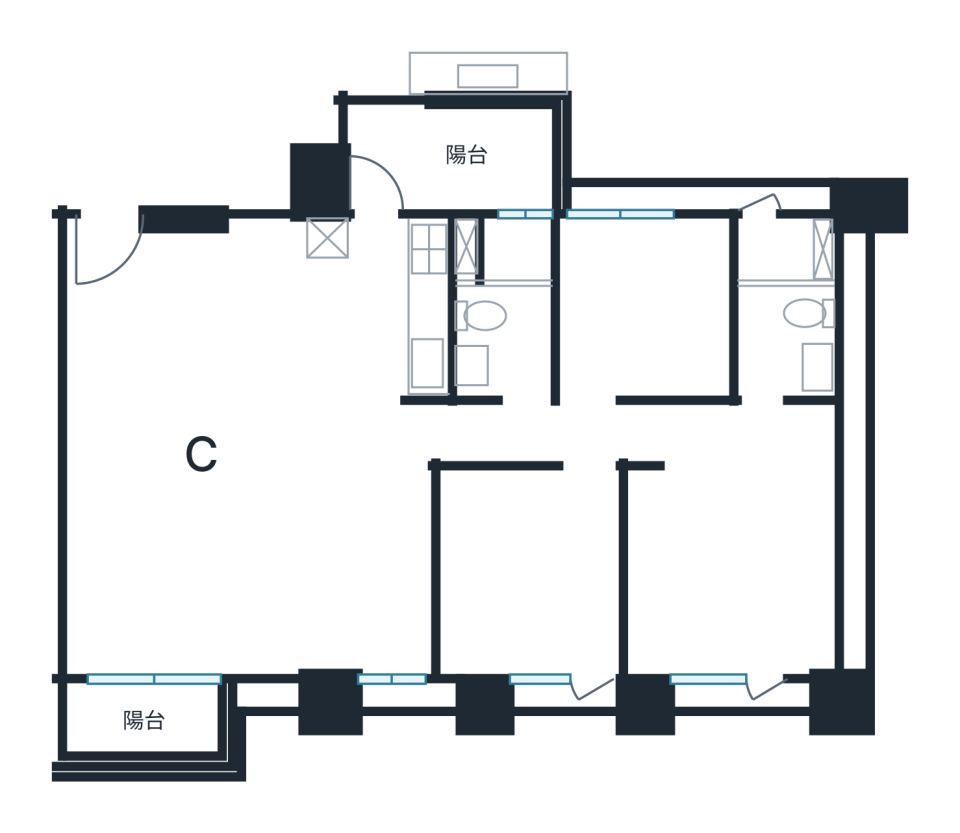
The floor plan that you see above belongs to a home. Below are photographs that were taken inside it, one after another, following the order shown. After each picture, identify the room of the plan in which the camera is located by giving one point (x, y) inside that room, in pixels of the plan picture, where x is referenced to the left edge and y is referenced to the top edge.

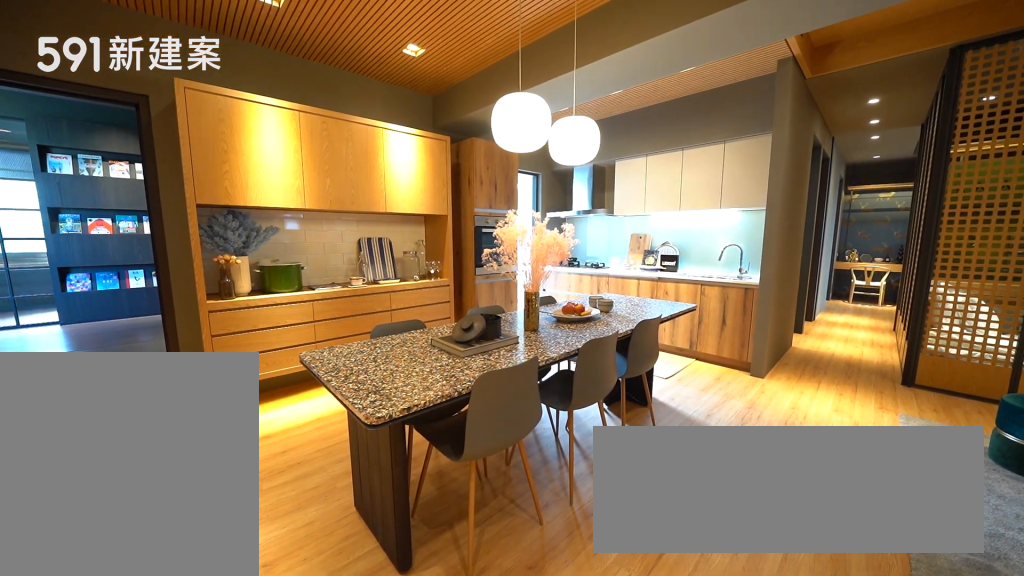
(250, 333)
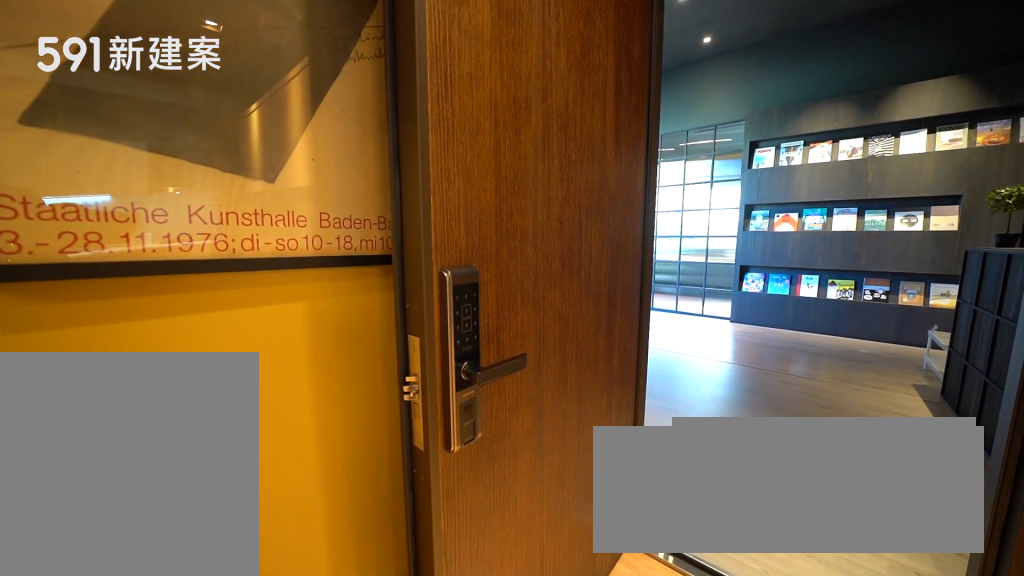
(115, 259)
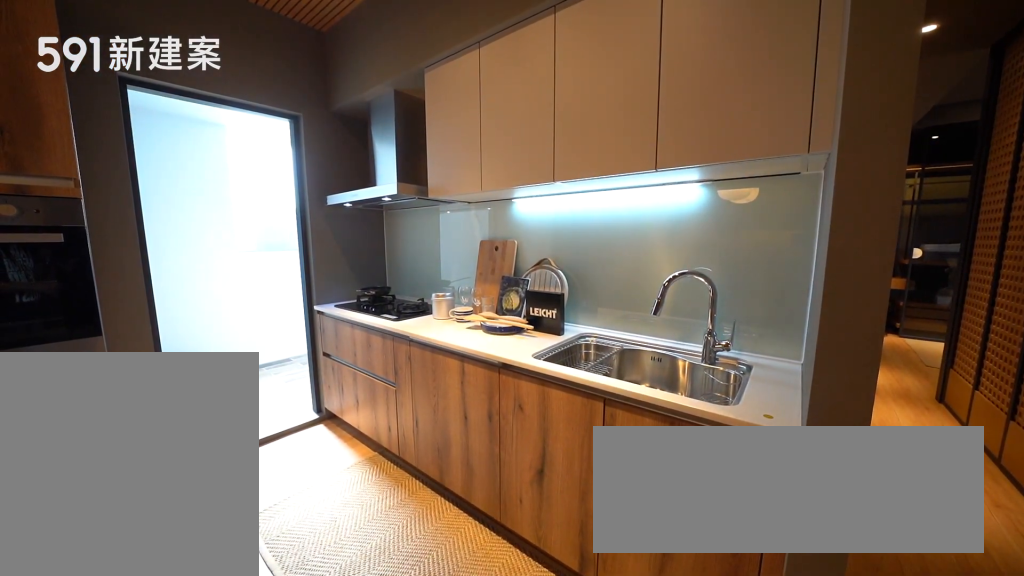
(381, 305)
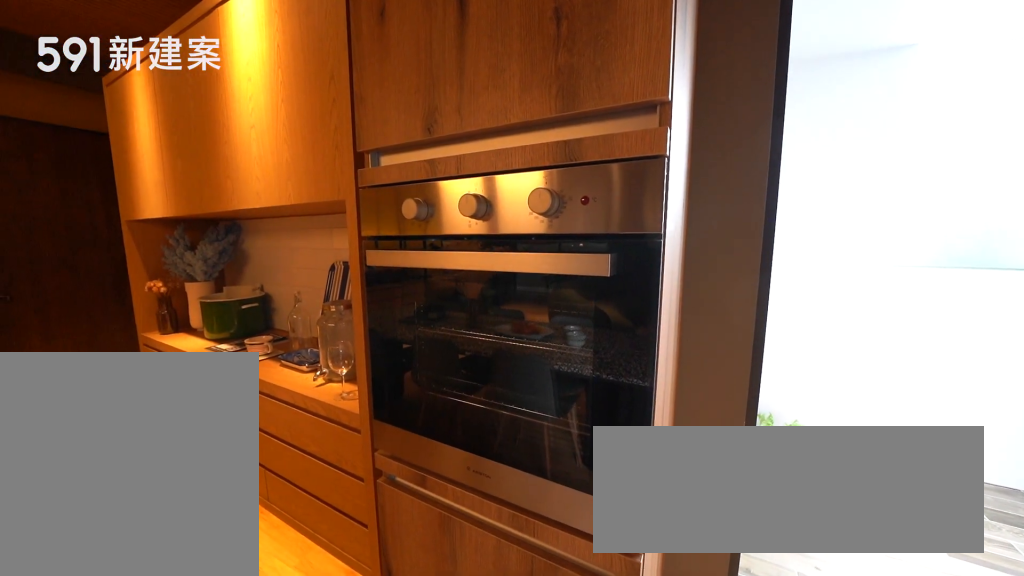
(381, 305)
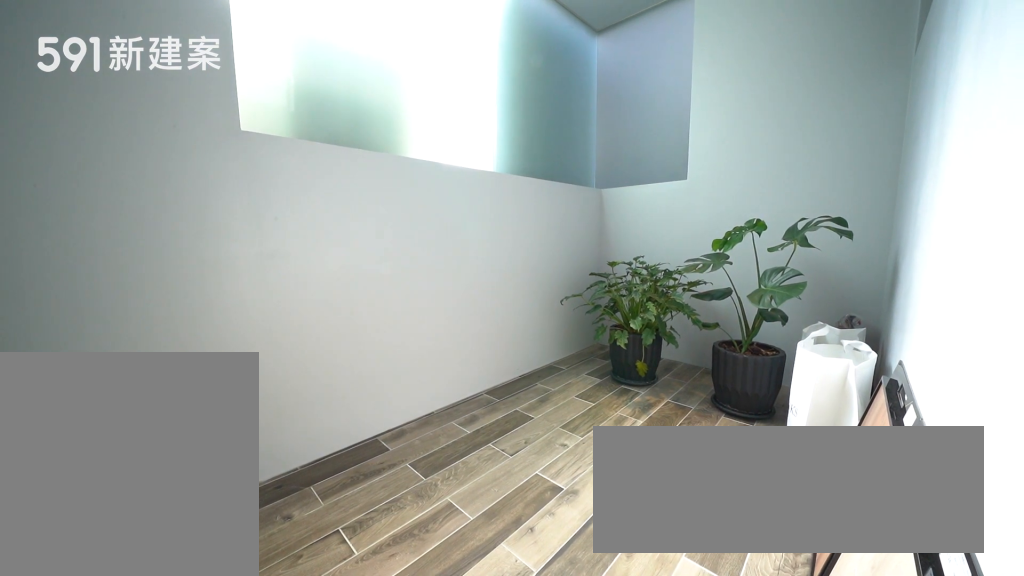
(450, 159)
